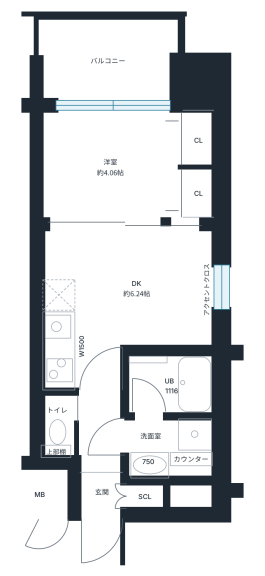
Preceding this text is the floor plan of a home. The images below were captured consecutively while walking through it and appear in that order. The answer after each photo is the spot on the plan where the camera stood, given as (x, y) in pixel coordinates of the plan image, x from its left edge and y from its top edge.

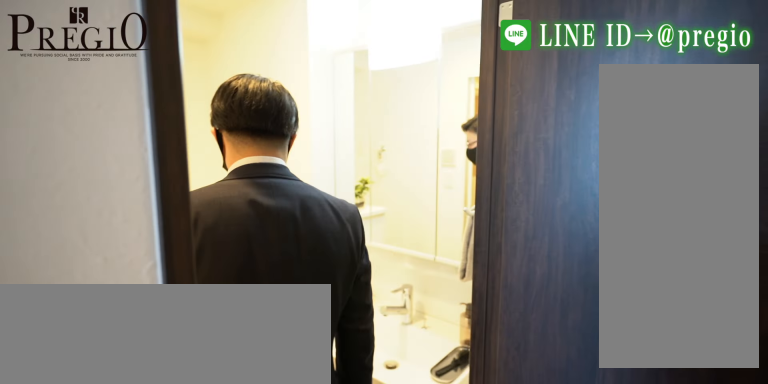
(150, 437)
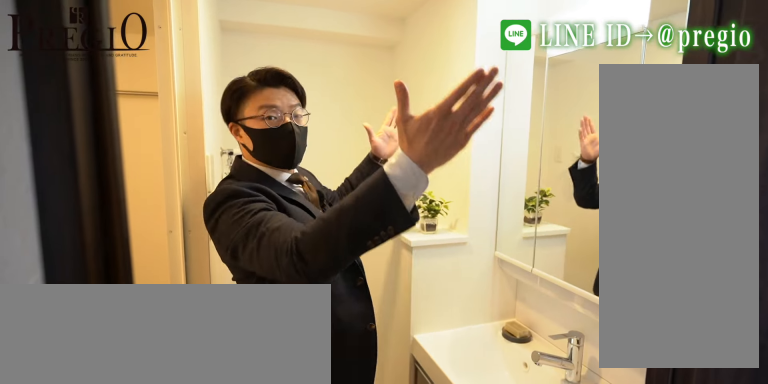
(150, 437)
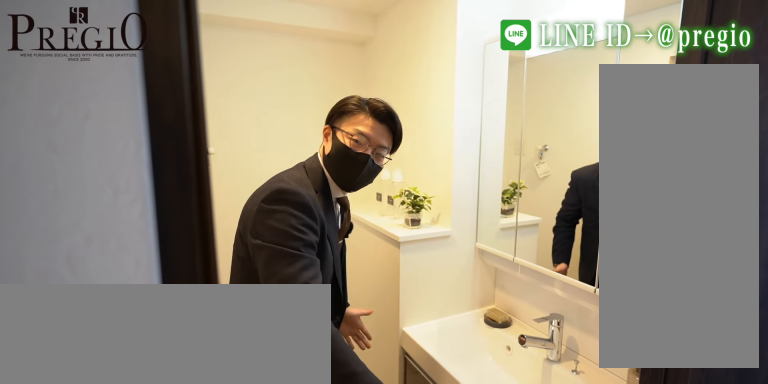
(150, 437)
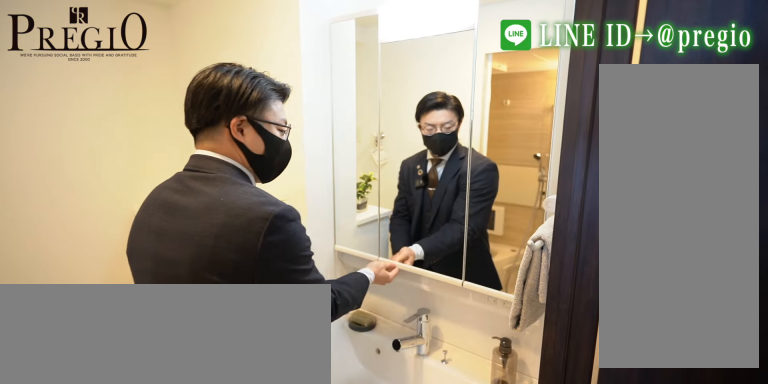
(150, 435)
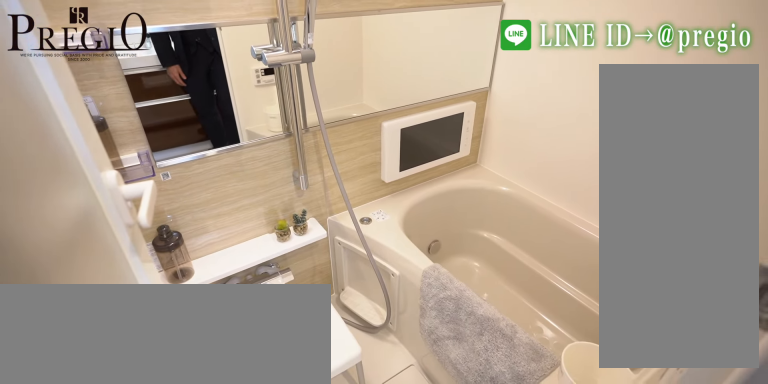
(167, 389)
